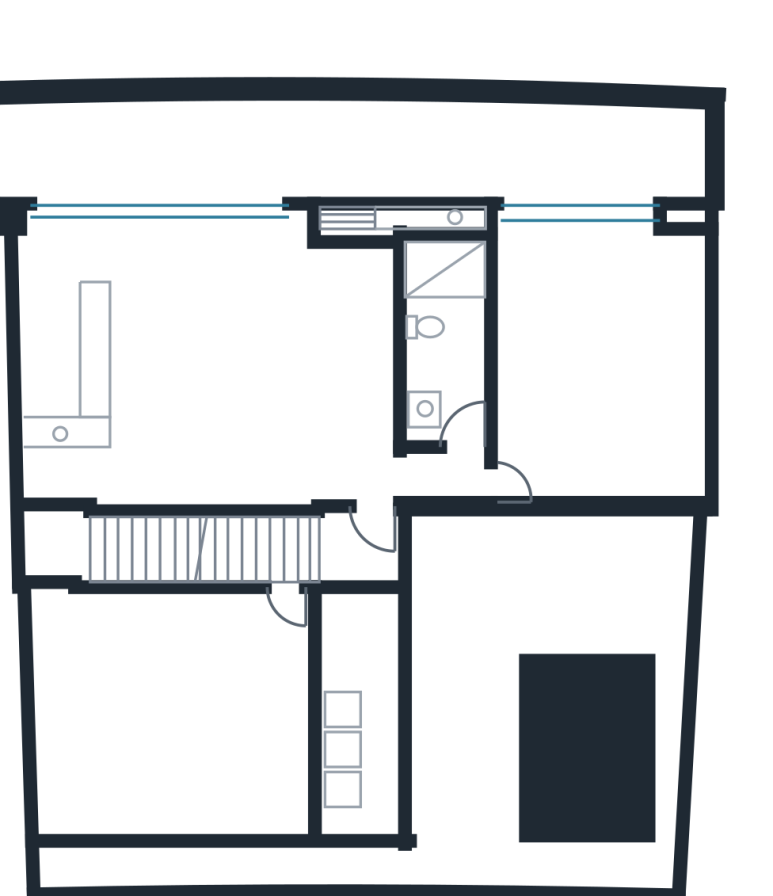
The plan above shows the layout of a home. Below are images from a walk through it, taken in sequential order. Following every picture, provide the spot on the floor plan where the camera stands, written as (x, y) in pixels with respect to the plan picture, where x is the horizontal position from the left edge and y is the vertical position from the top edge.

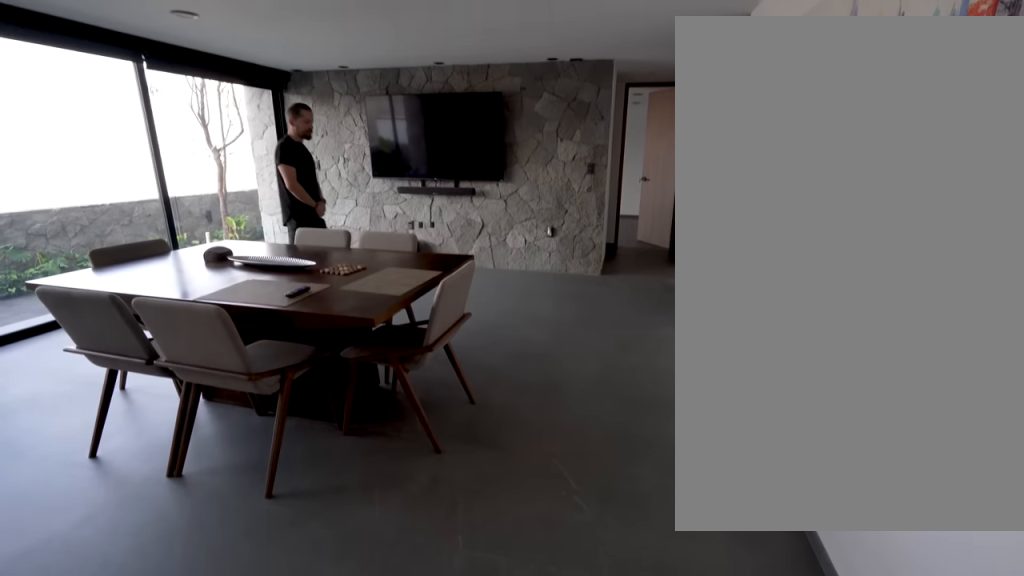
(181, 416)
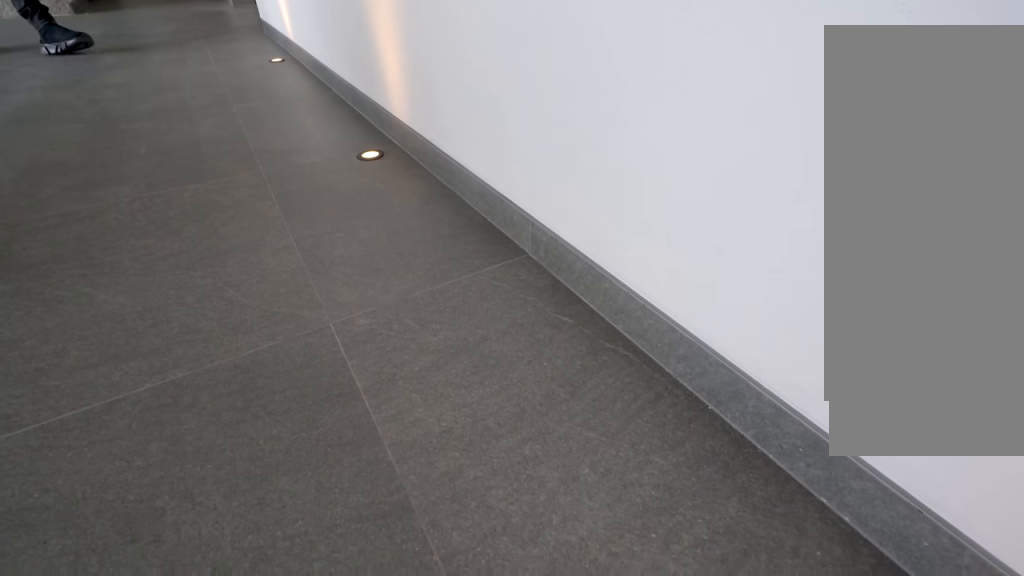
(202, 462)
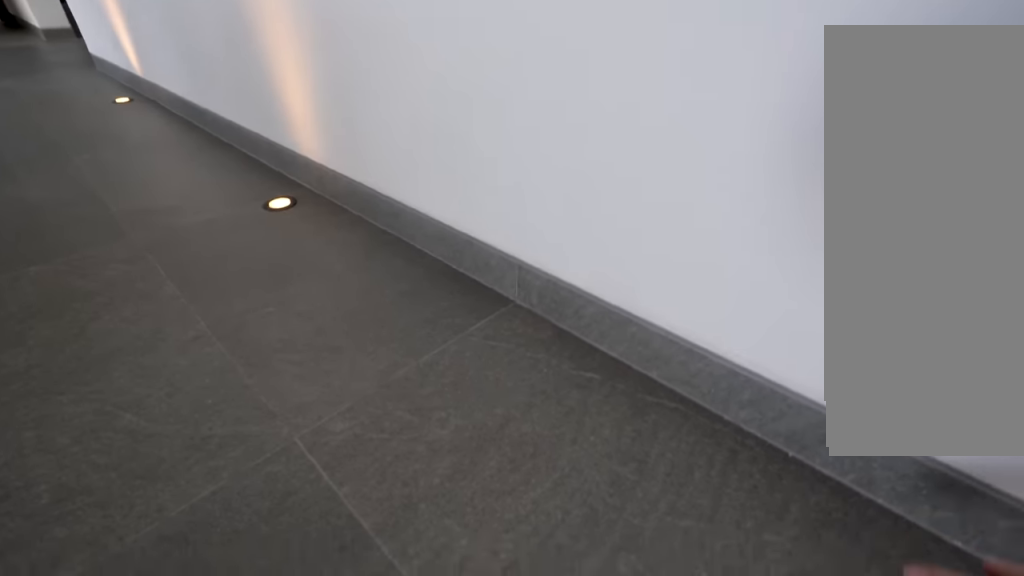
(208, 472)
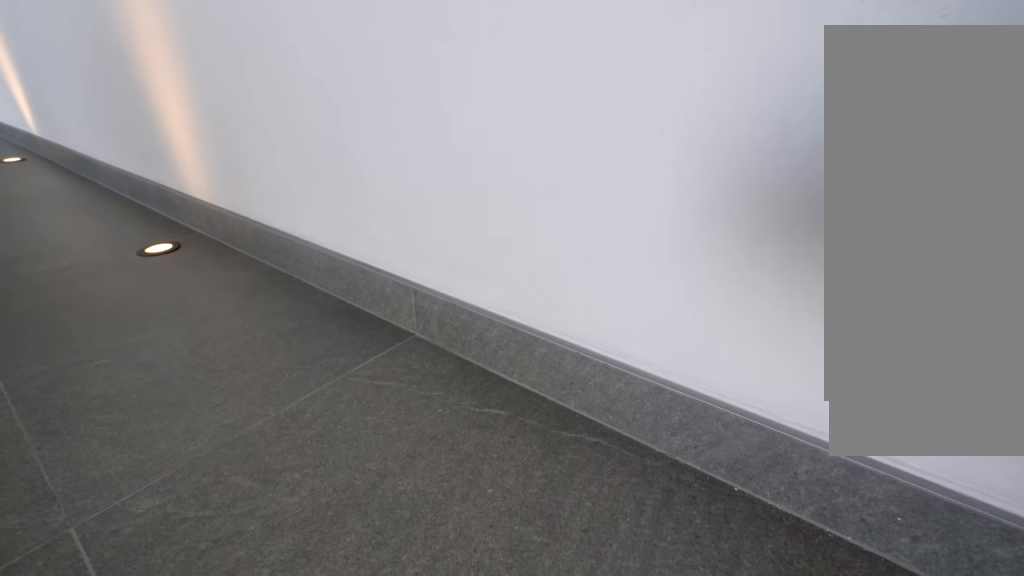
(203, 482)
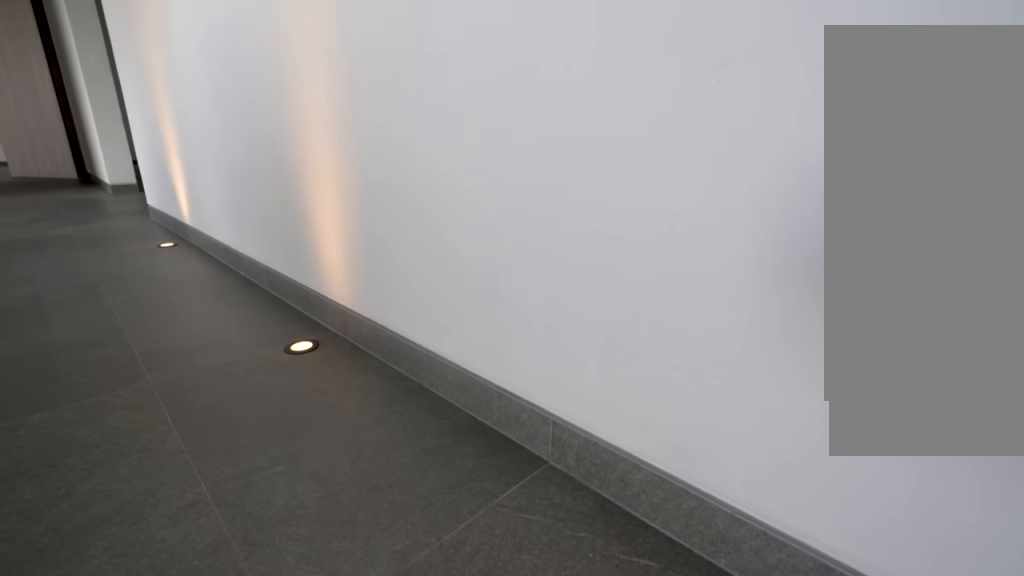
(202, 483)
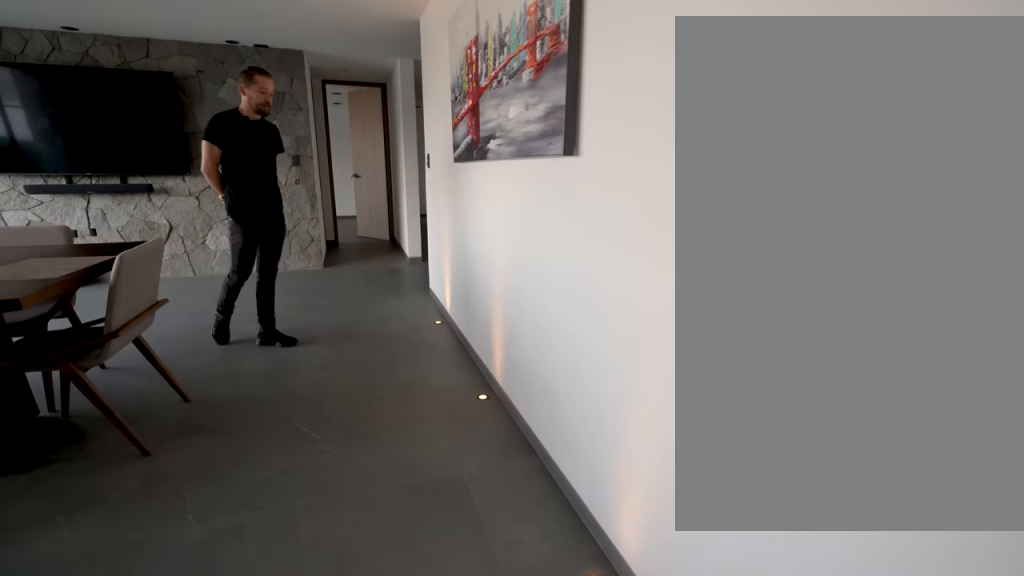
(191, 482)
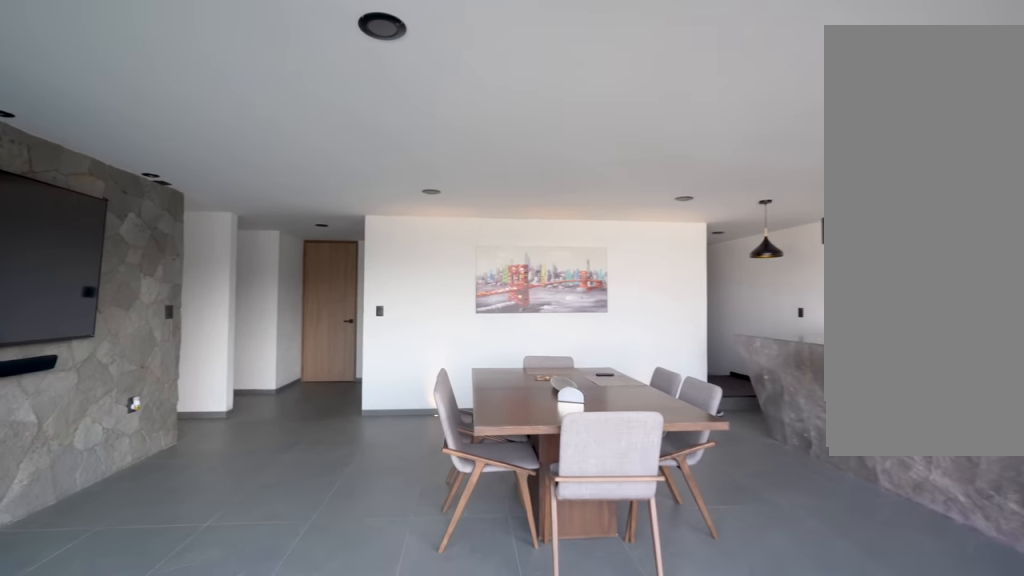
(210, 290)
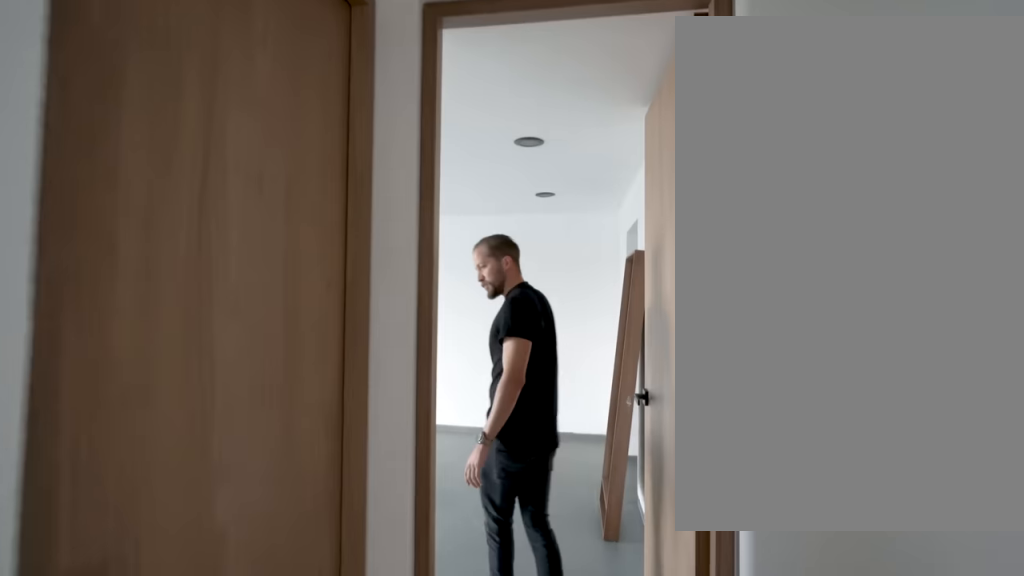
(342, 458)
